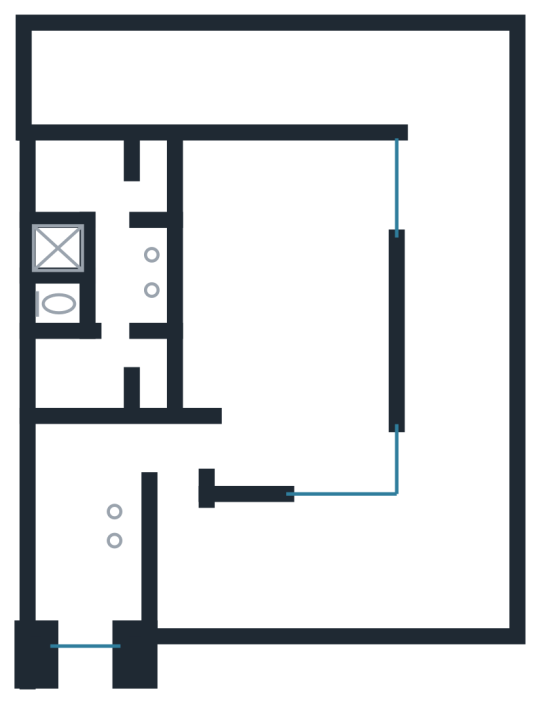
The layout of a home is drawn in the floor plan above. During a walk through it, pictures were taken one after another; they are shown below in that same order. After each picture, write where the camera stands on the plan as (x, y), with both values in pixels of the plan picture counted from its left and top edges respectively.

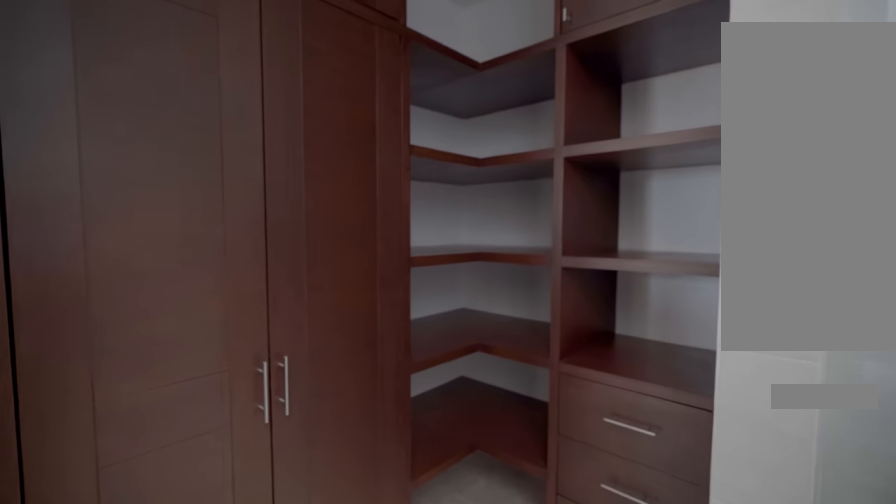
(109, 344)
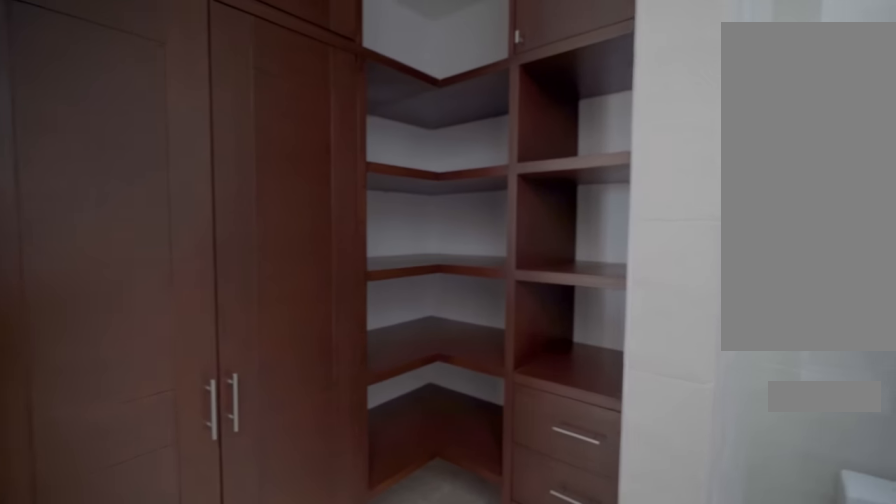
(111, 344)
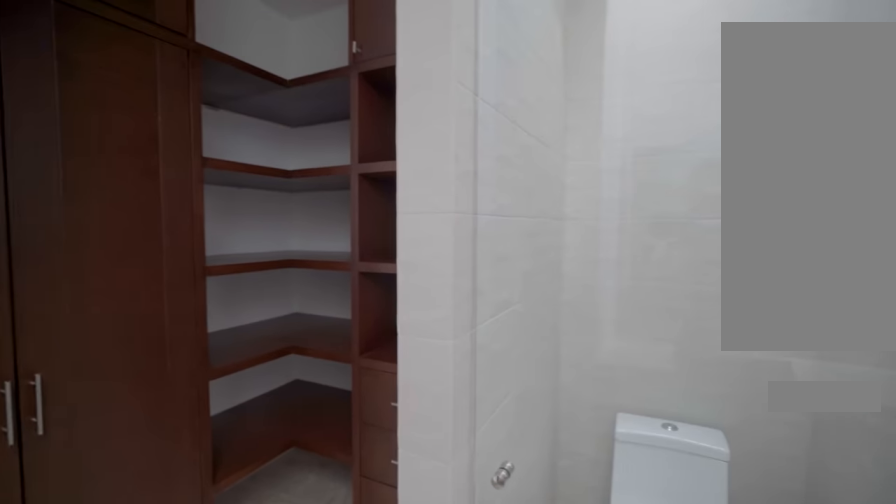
(111, 344)
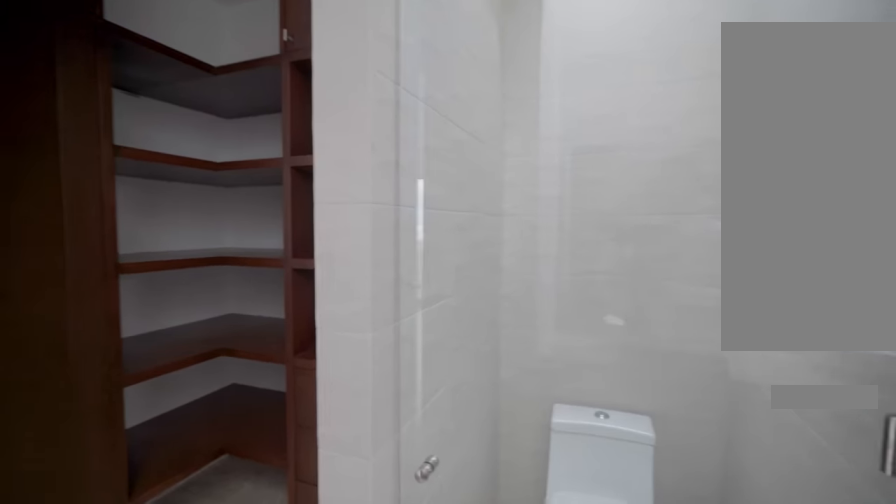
(111, 343)
